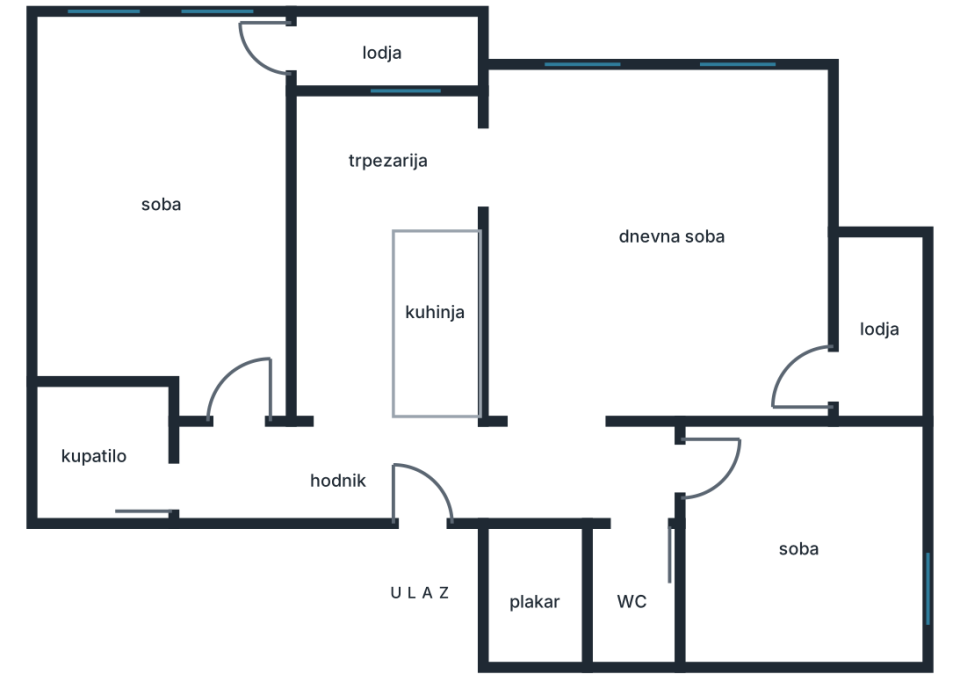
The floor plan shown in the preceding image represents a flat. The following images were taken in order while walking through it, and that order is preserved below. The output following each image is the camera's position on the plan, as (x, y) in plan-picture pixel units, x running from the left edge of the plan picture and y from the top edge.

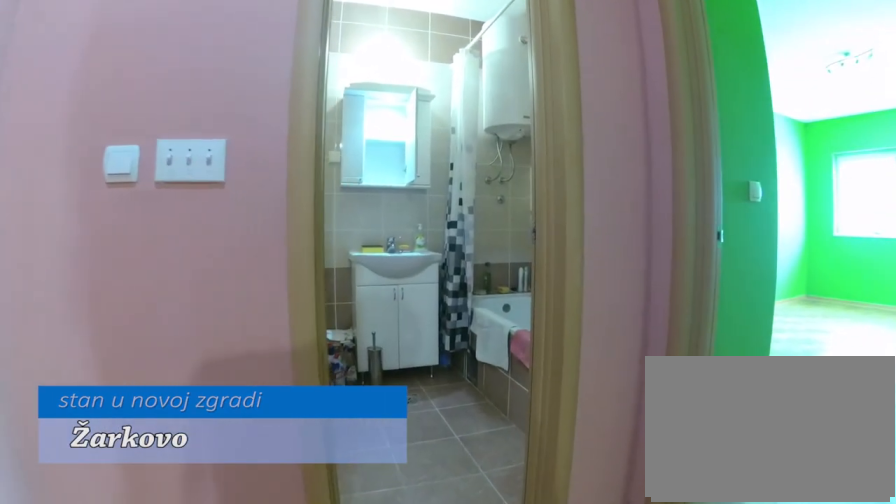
(300, 478)
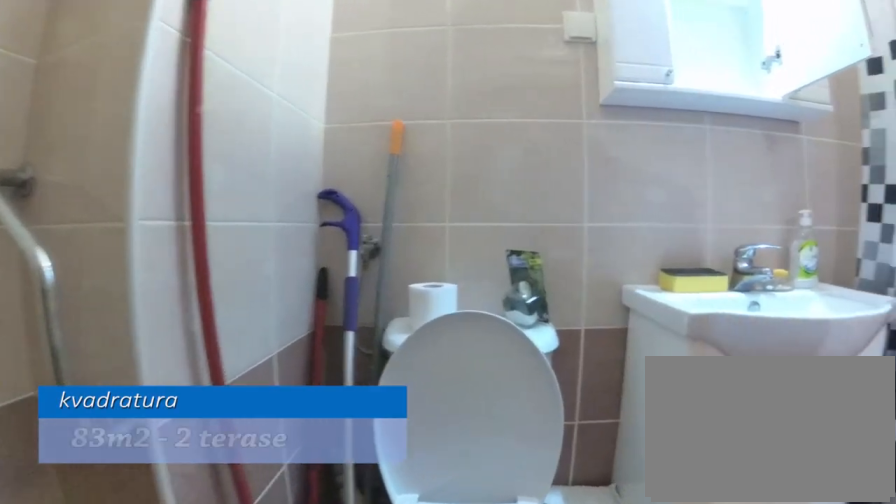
(101, 469)
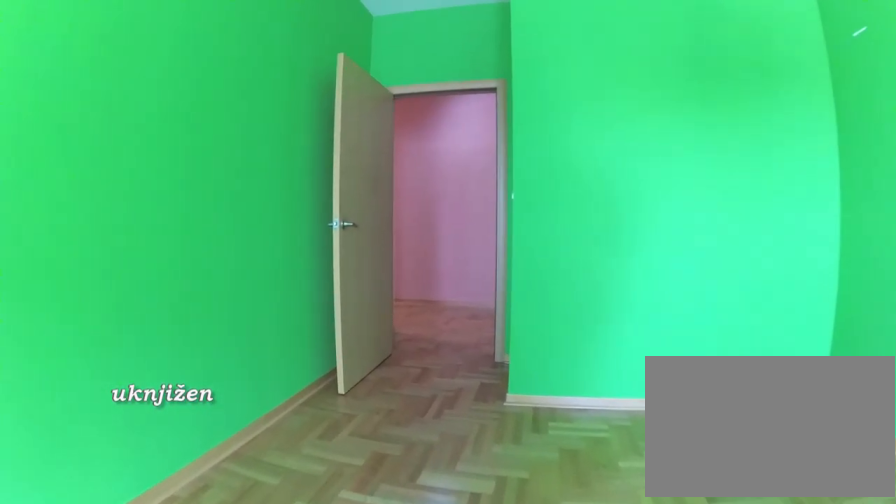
(151, 210)
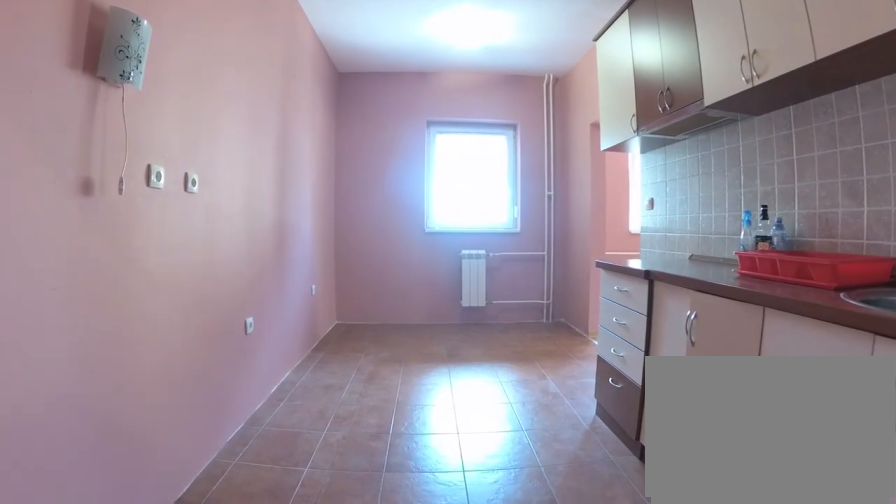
(347, 439)
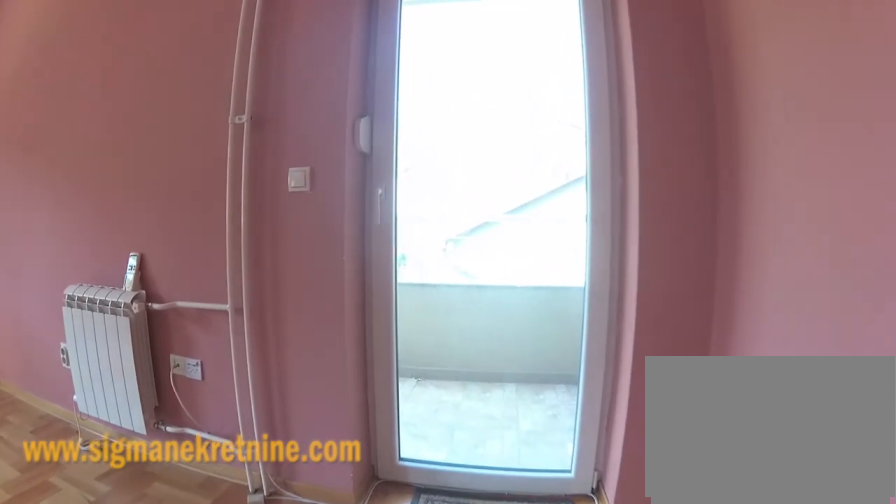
(730, 378)
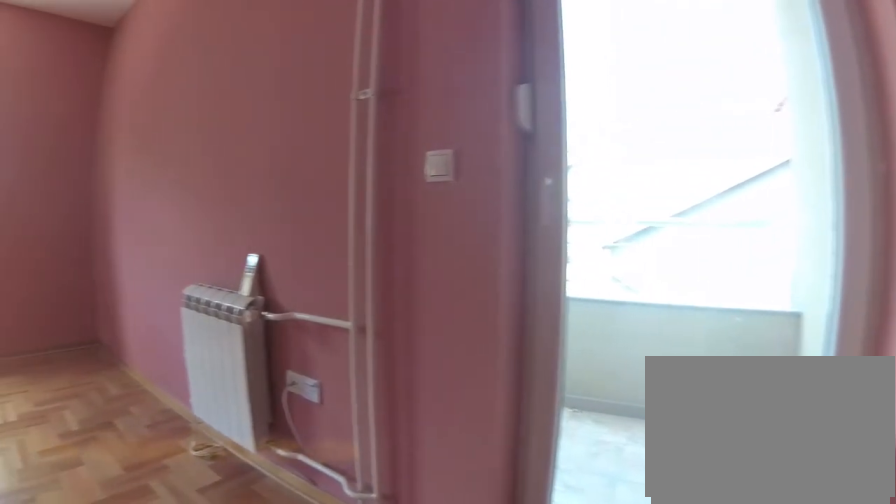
(765, 379)
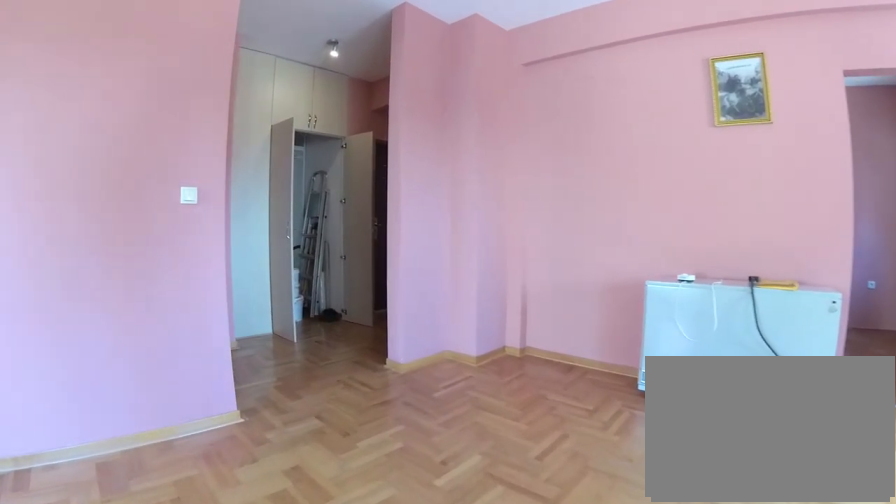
(645, 272)
